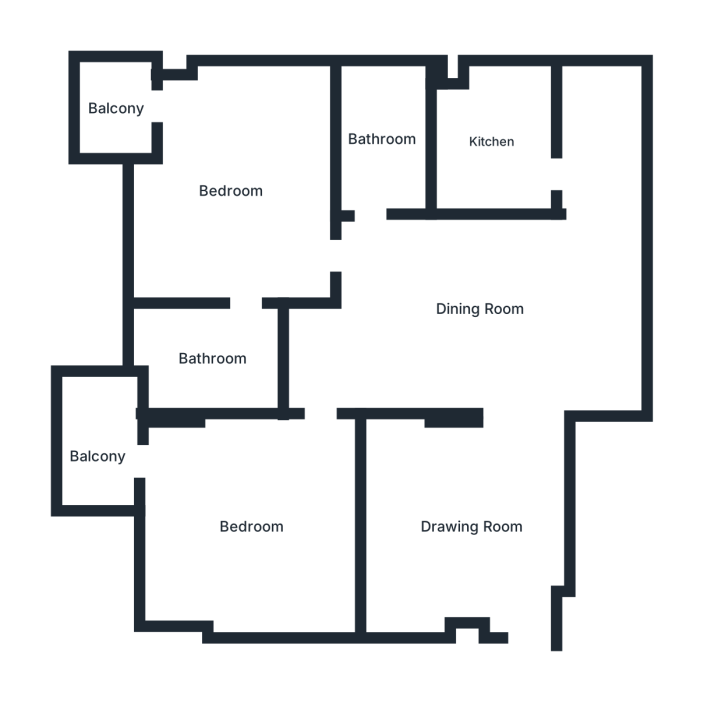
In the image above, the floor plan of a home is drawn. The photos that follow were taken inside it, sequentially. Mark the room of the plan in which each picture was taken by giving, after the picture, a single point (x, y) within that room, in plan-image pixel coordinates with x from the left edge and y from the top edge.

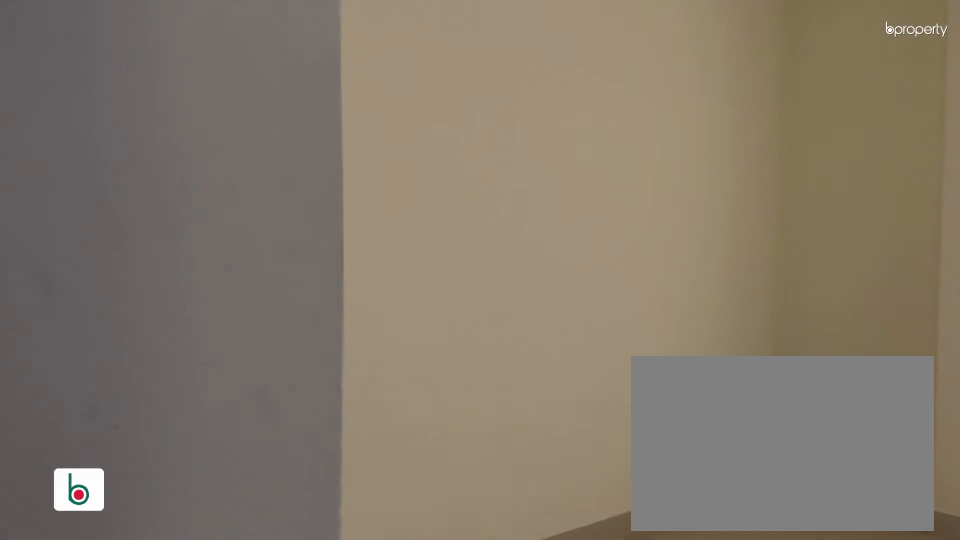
(470, 530)
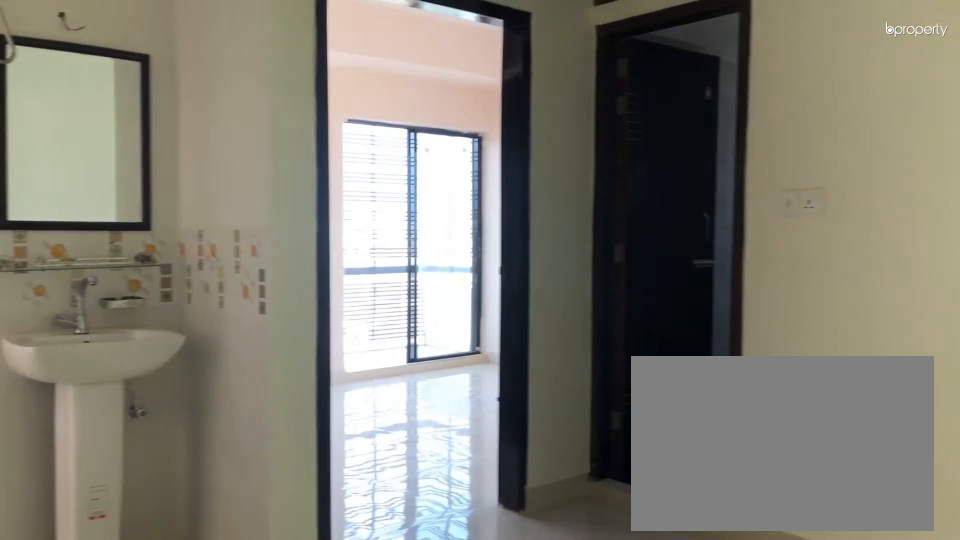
(479, 311)
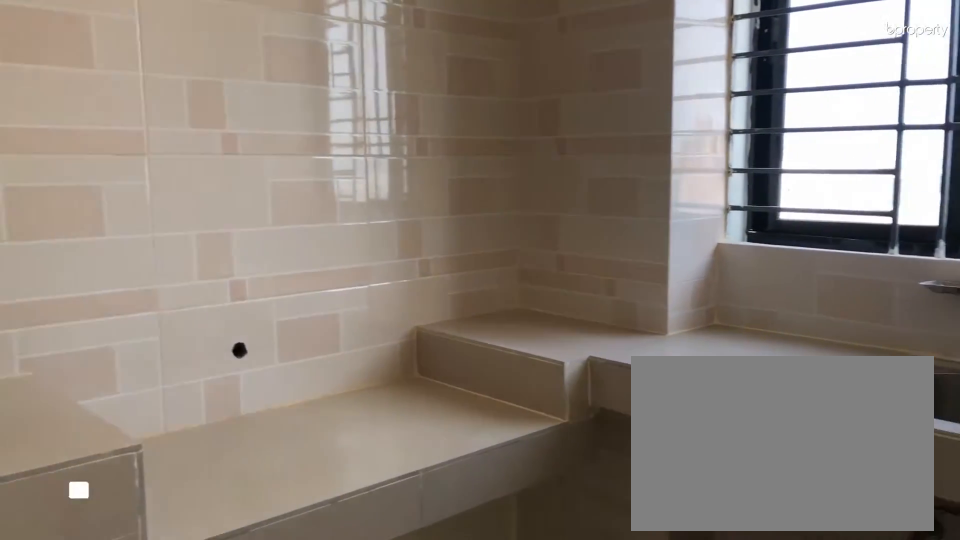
(493, 142)
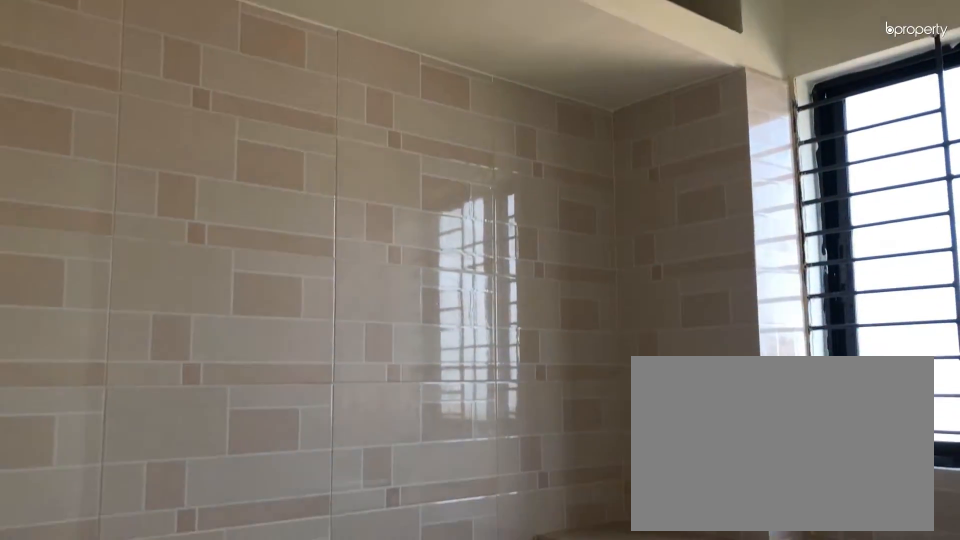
(492, 142)
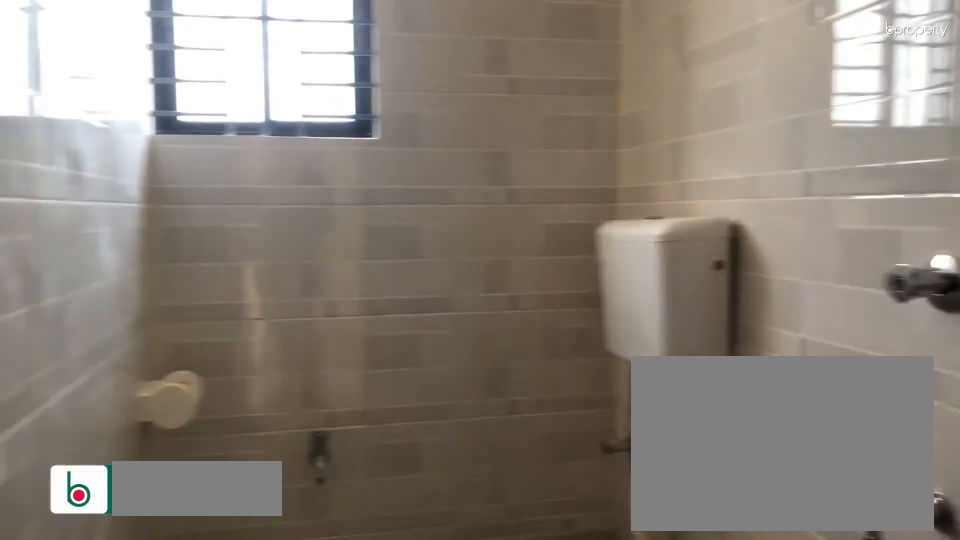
(383, 137)
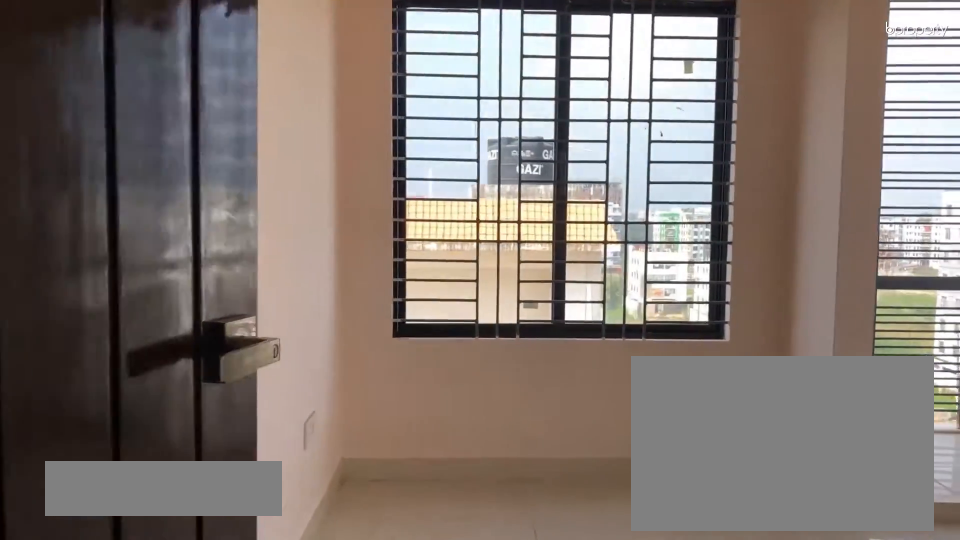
(228, 192)
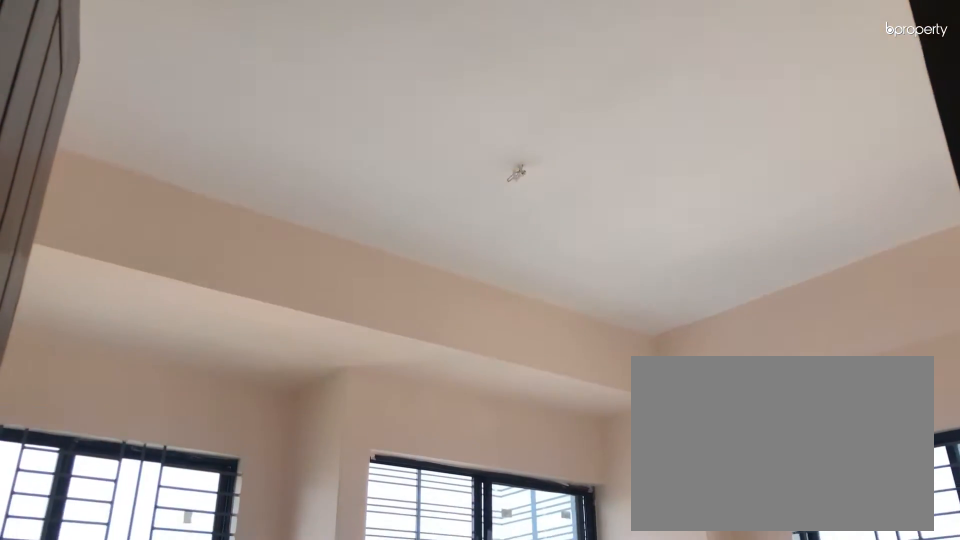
(228, 192)
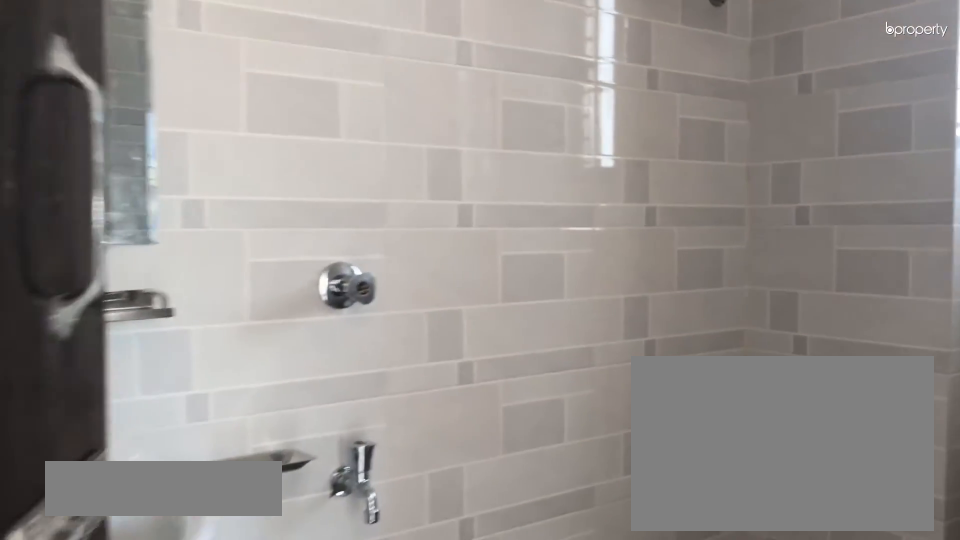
(215, 361)
